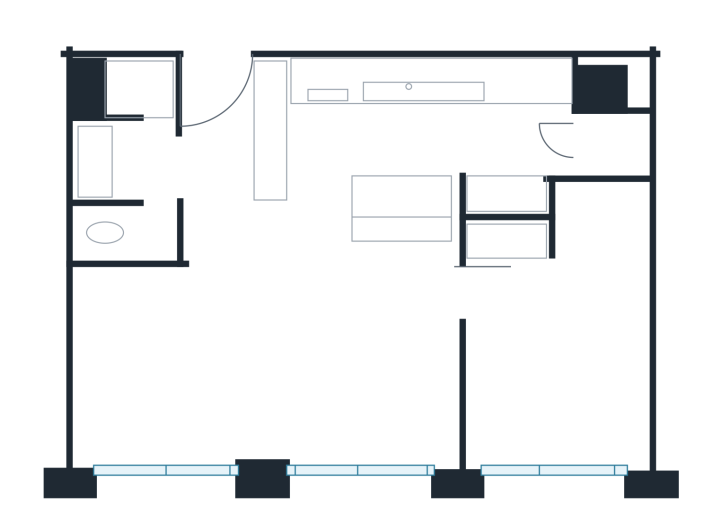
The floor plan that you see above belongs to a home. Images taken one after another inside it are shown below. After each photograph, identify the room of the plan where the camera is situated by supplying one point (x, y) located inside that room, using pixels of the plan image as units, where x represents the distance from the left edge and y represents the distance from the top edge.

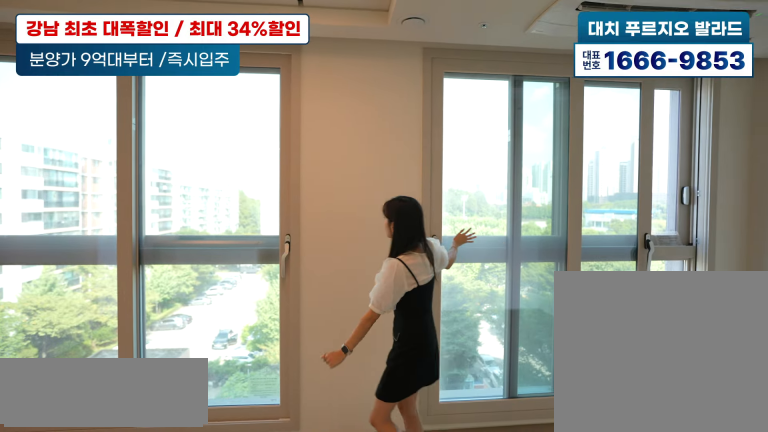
(238, 338)
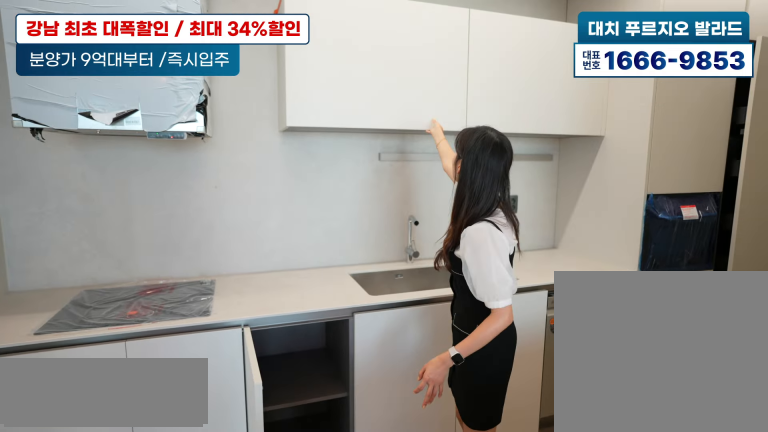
(447, 128)
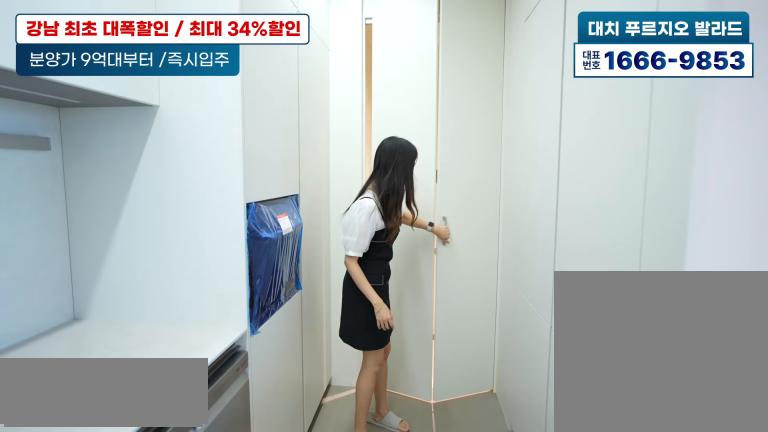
(447, 128)
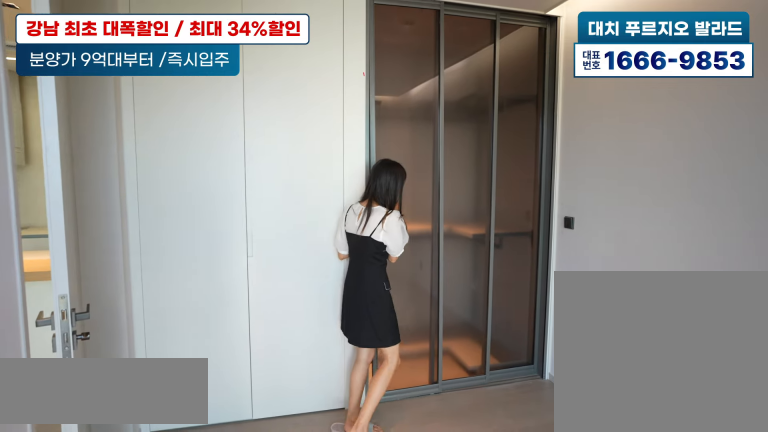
(549, 354)
